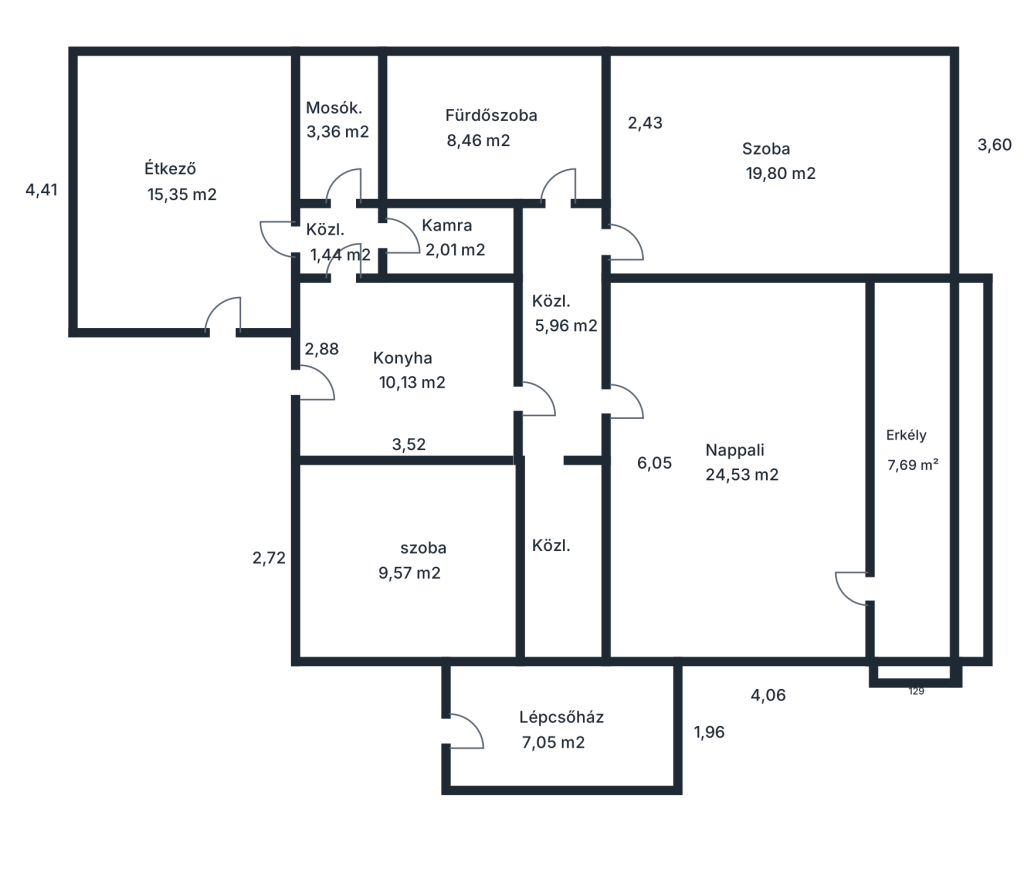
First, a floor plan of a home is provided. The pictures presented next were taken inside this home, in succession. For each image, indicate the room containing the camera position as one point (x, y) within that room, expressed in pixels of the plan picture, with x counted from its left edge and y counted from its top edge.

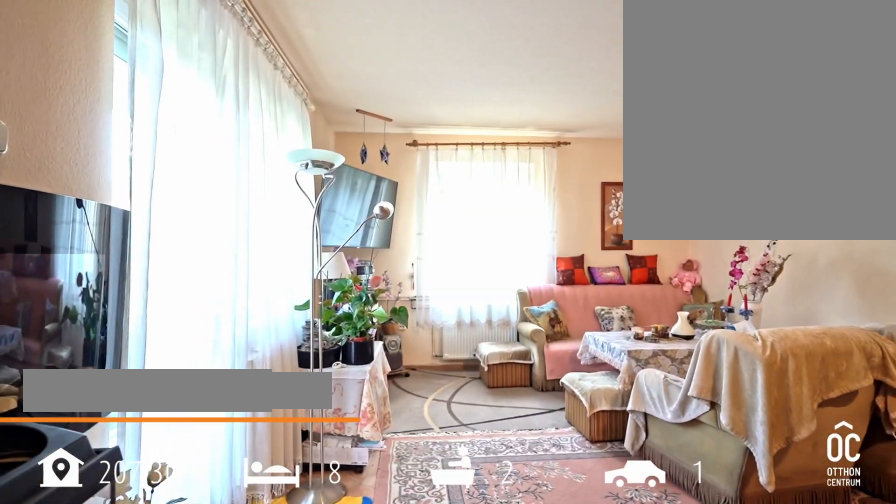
(733, 466)
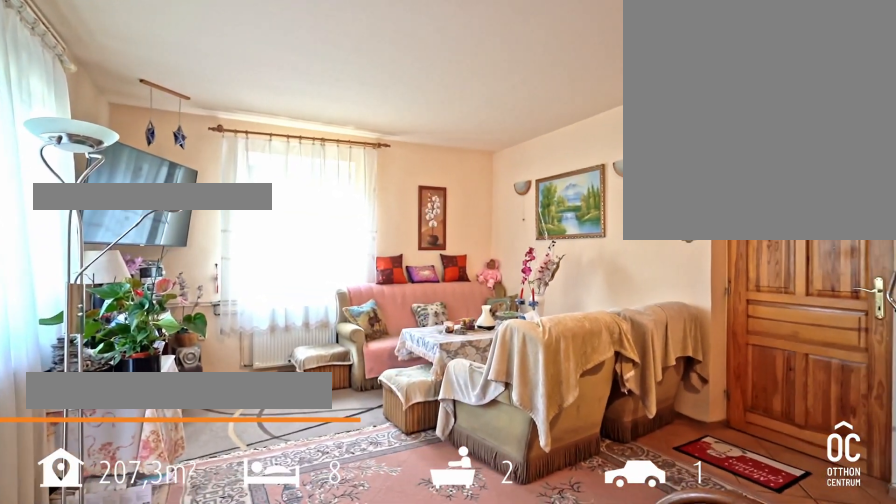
(732, 466)
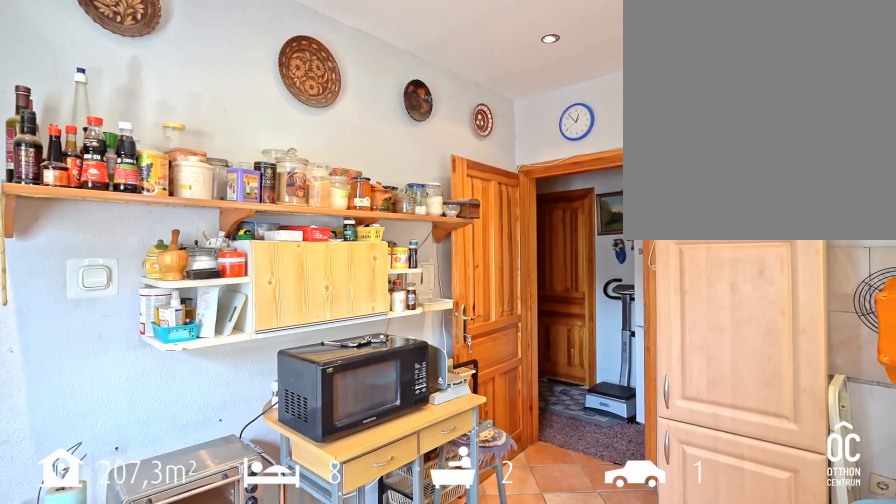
(405, 366)
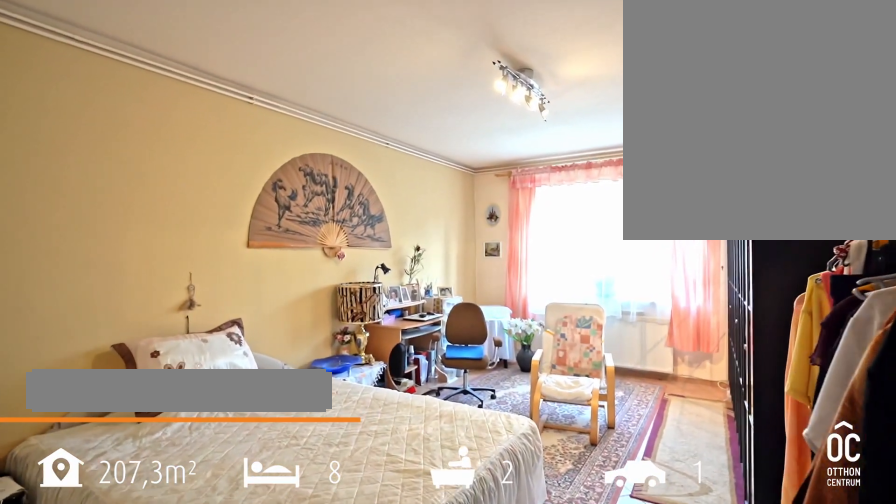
(778, 156)
